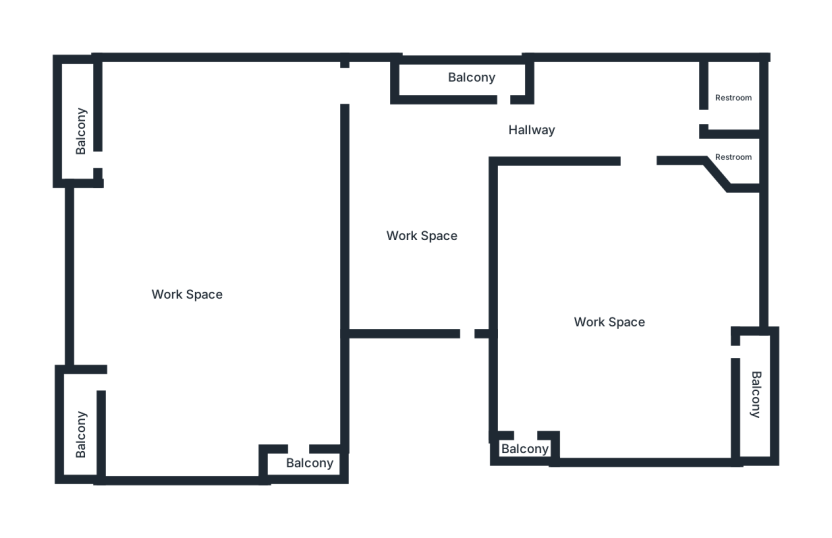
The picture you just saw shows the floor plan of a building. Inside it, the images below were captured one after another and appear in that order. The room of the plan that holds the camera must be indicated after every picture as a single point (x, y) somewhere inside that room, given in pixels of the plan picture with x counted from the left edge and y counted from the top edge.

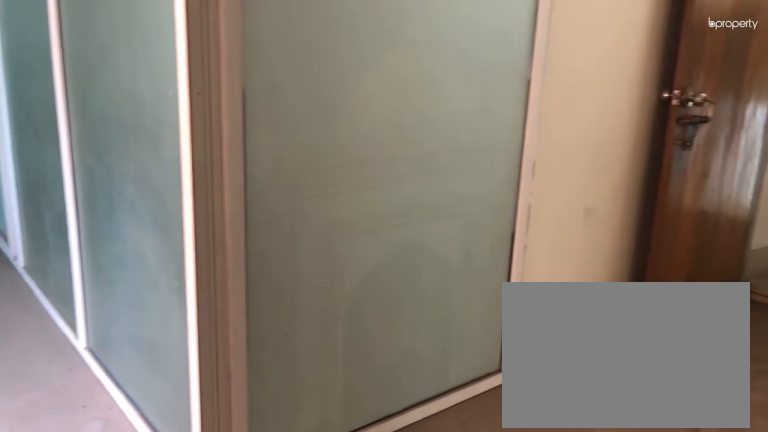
(421, 236)
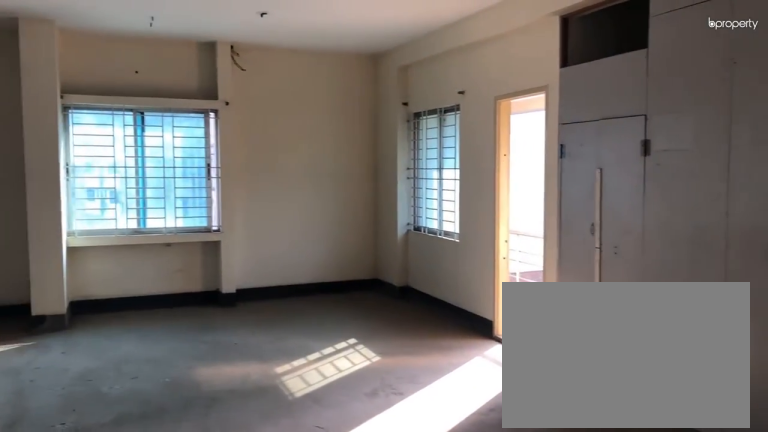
(187, 297)
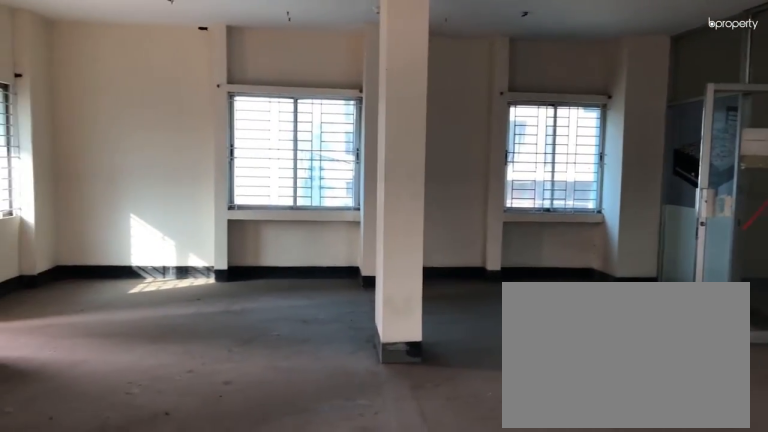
(187, 297)
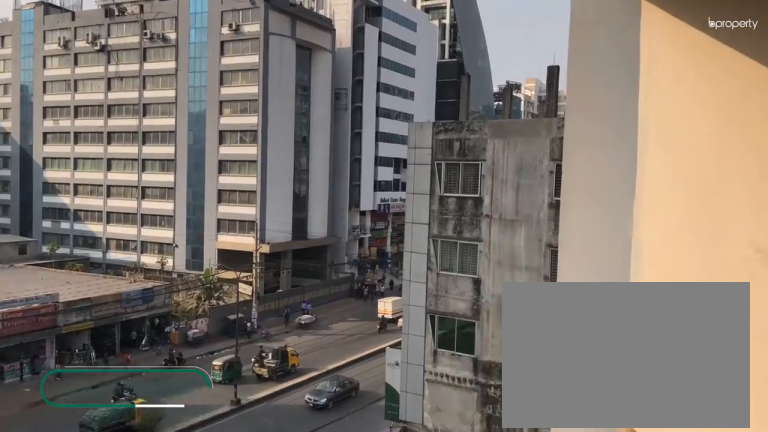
(77, 128)
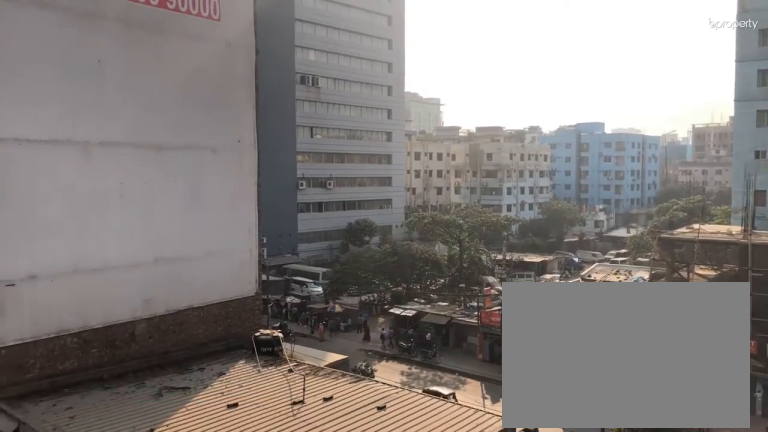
(84, 418)
